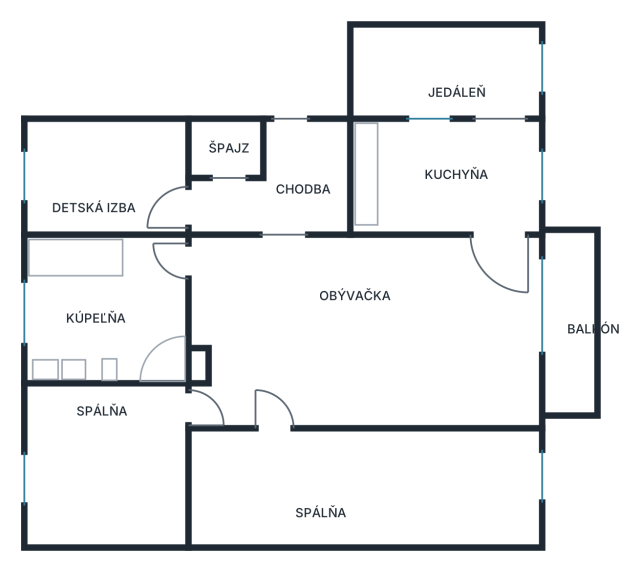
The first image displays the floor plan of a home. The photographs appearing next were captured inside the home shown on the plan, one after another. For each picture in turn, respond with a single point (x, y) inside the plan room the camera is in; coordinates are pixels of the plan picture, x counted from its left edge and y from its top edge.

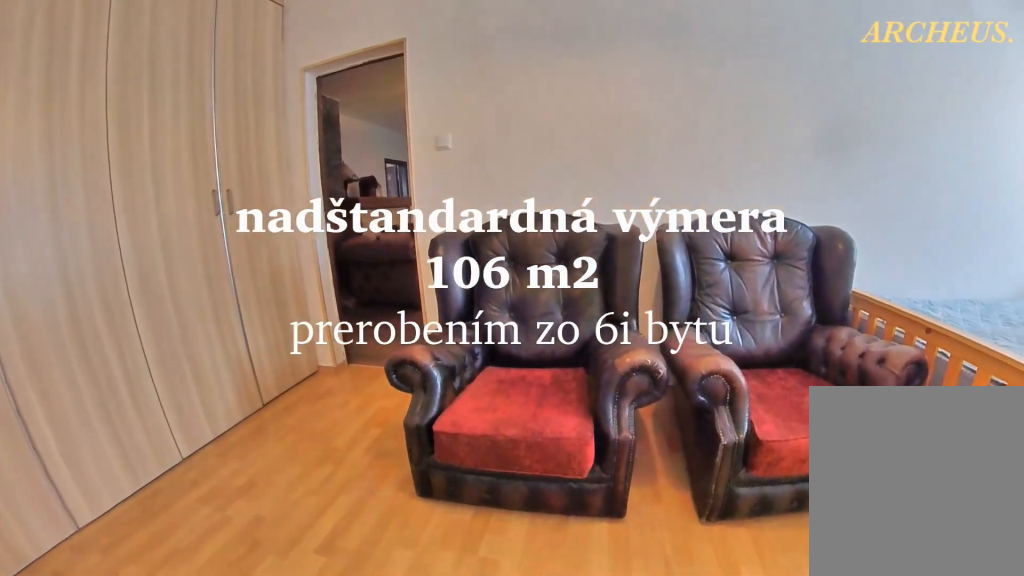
(370, 486)
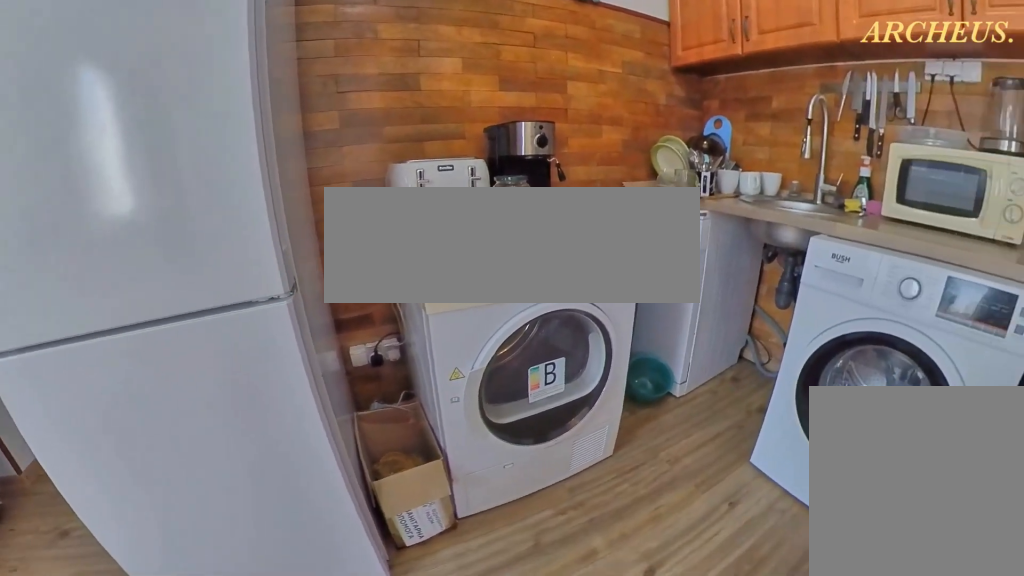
(448, 171)
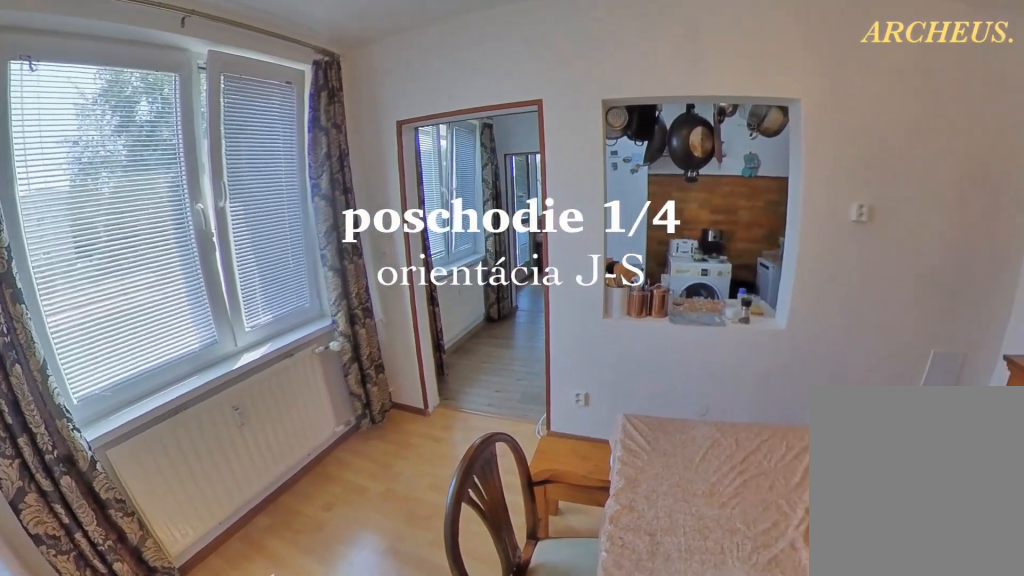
(448, 73)
